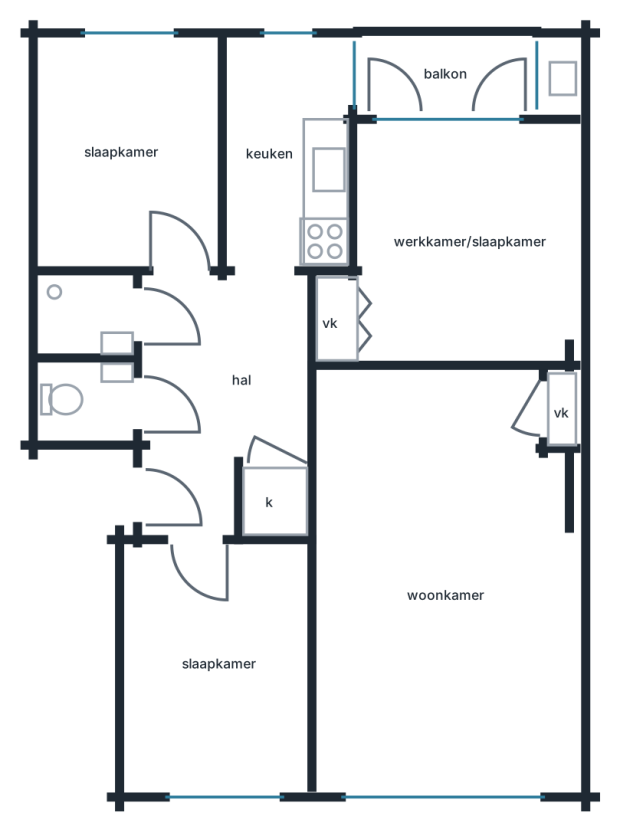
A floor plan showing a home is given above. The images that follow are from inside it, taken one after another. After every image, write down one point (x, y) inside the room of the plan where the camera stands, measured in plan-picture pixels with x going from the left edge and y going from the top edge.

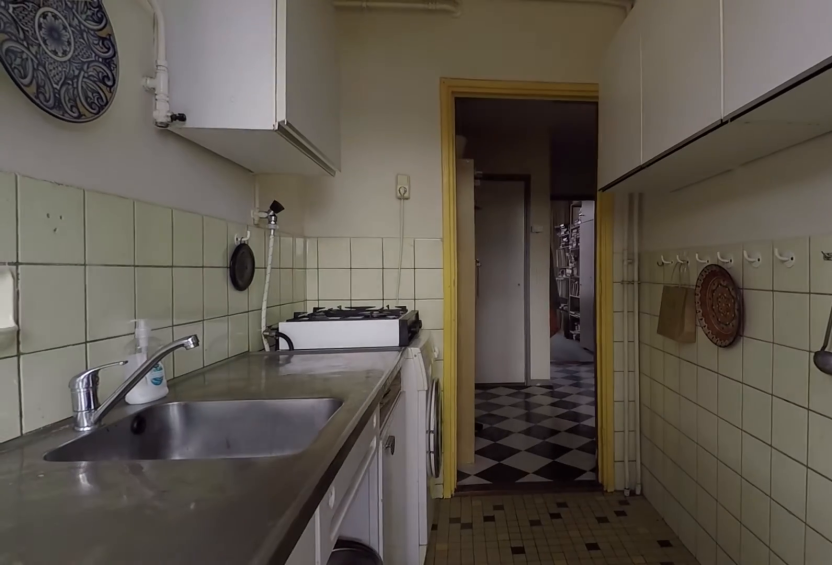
(288, 156)
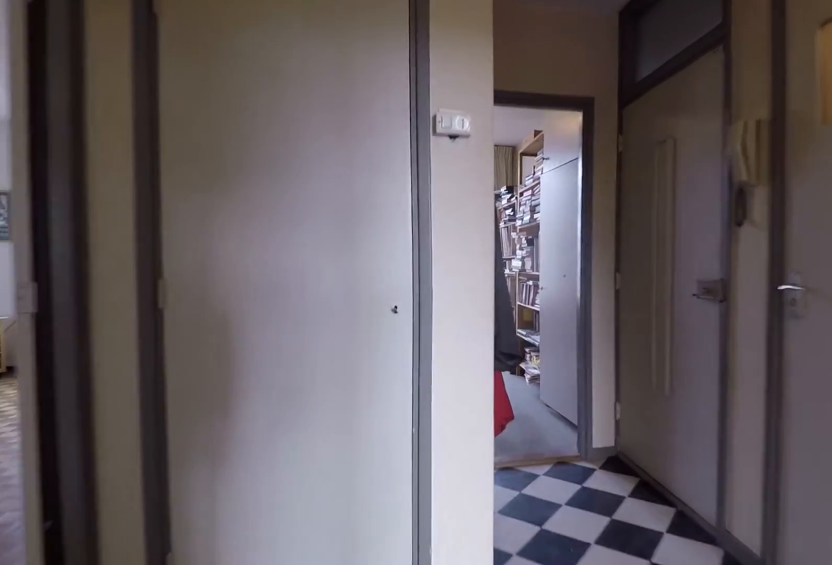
(215, 391)
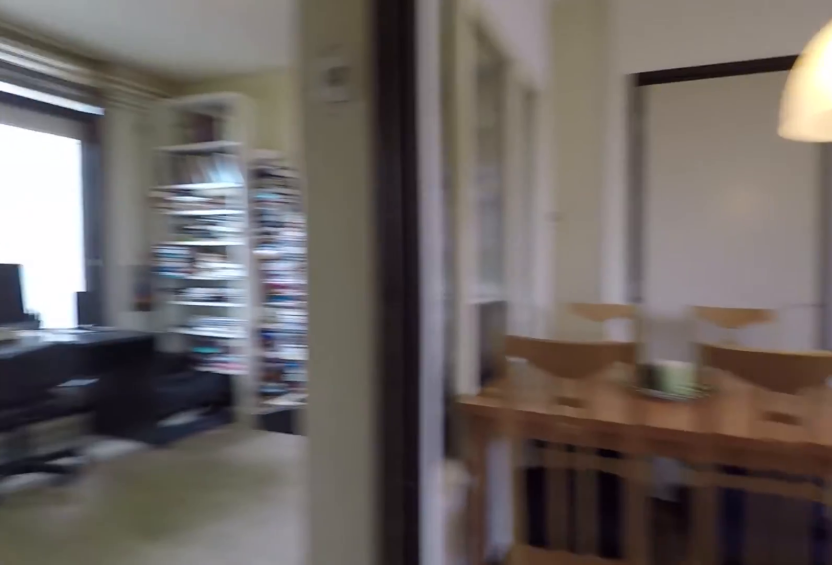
(441, 585)
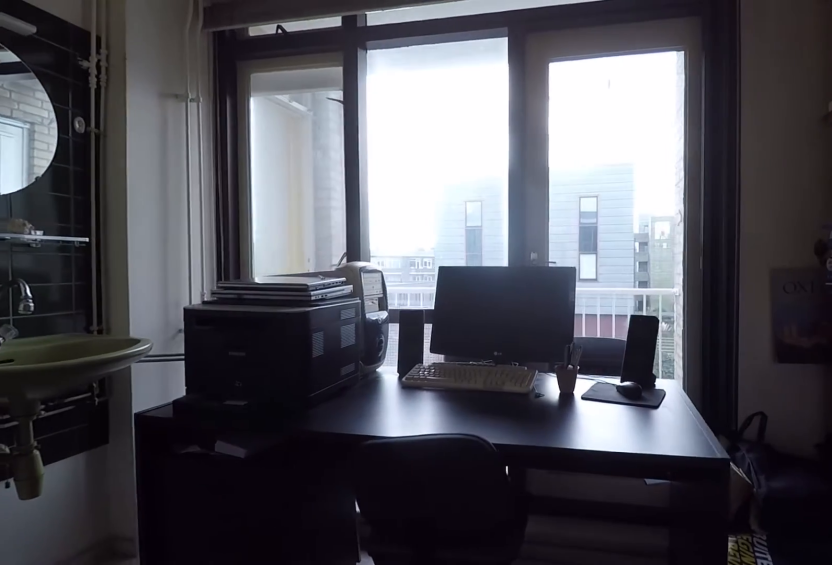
(466, 243)
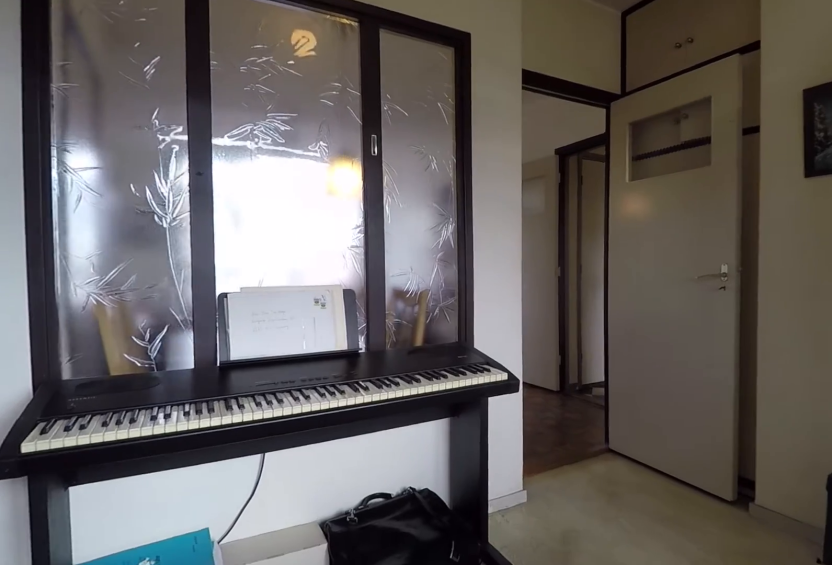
(466, 243)
